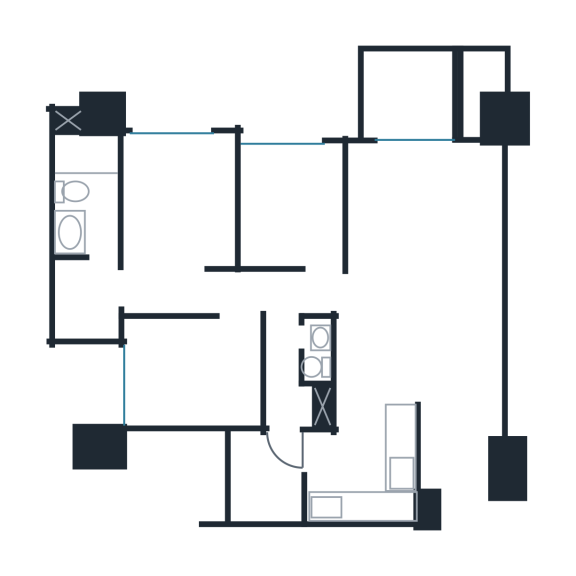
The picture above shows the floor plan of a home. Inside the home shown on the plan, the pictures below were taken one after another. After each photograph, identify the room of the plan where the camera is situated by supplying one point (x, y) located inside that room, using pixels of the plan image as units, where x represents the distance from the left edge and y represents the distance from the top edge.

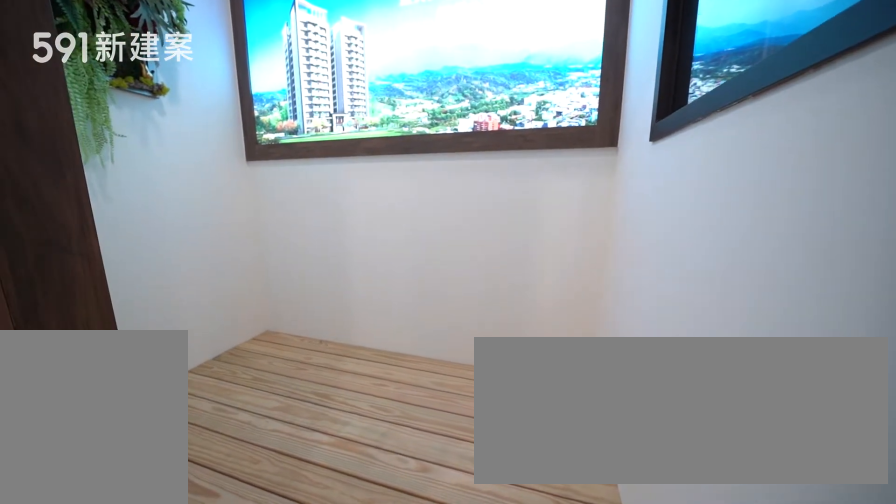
(265, 474)
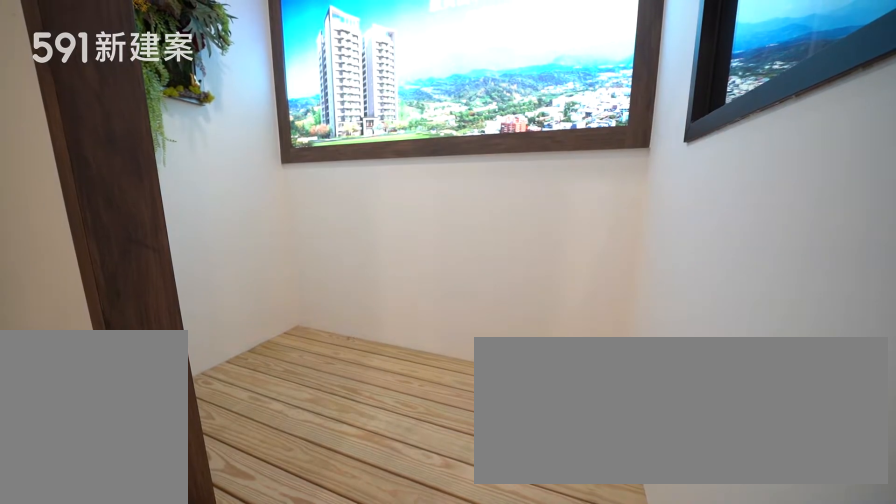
(265, 474)
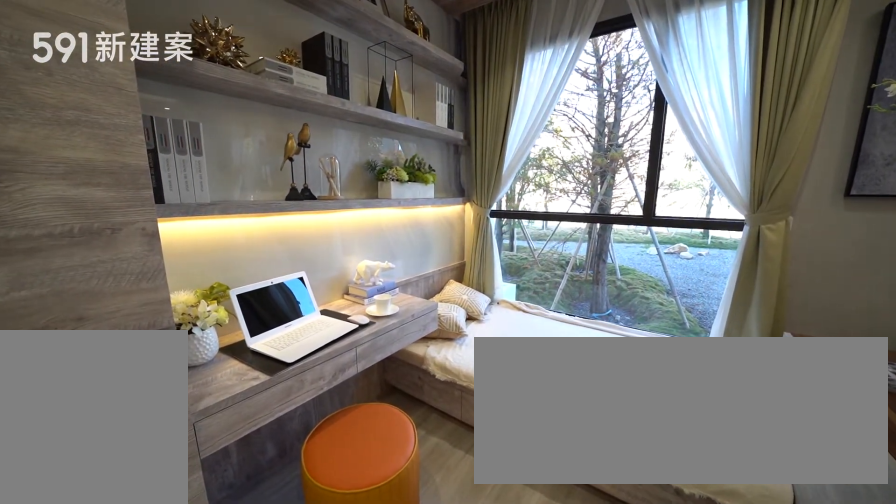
(292, 204)
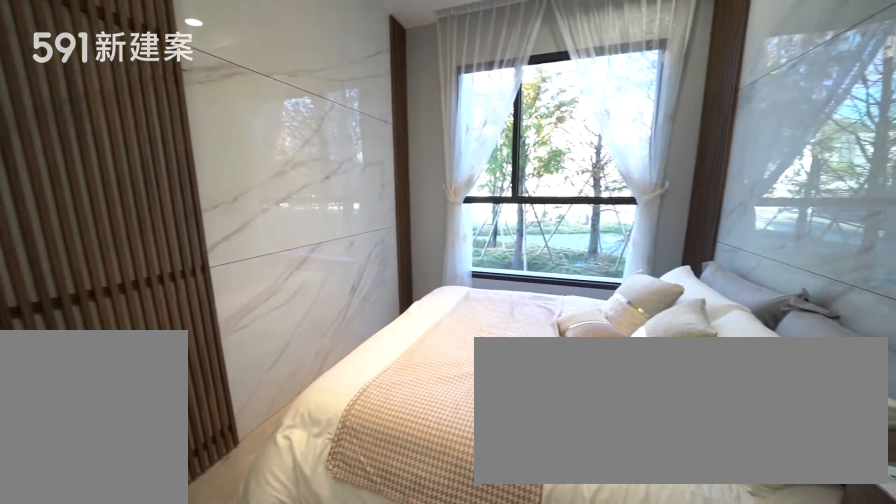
(182, 218)
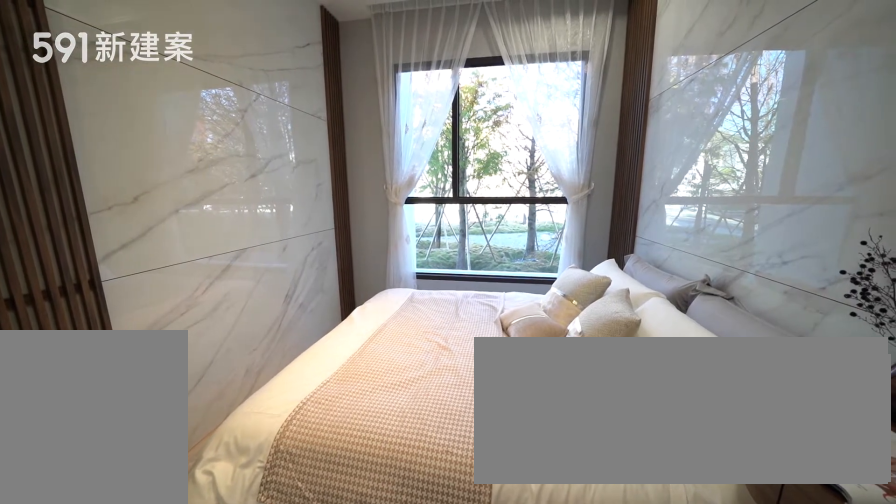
(182, 218)
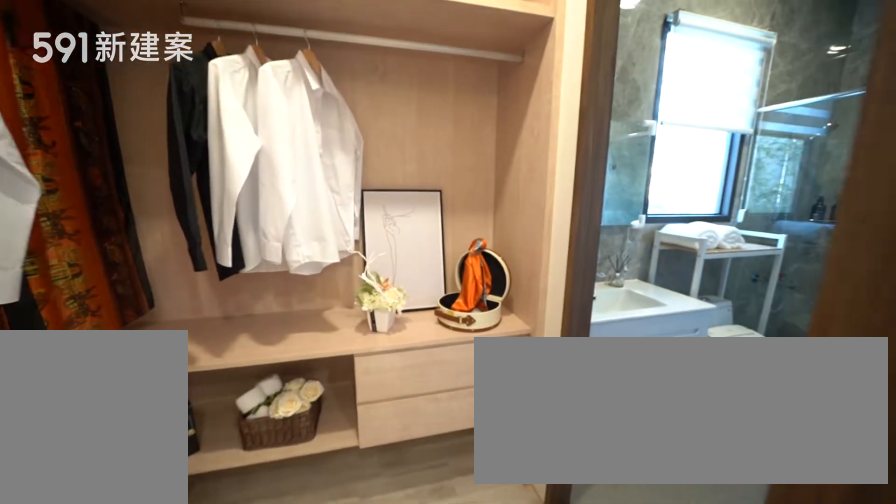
(93, 299)
